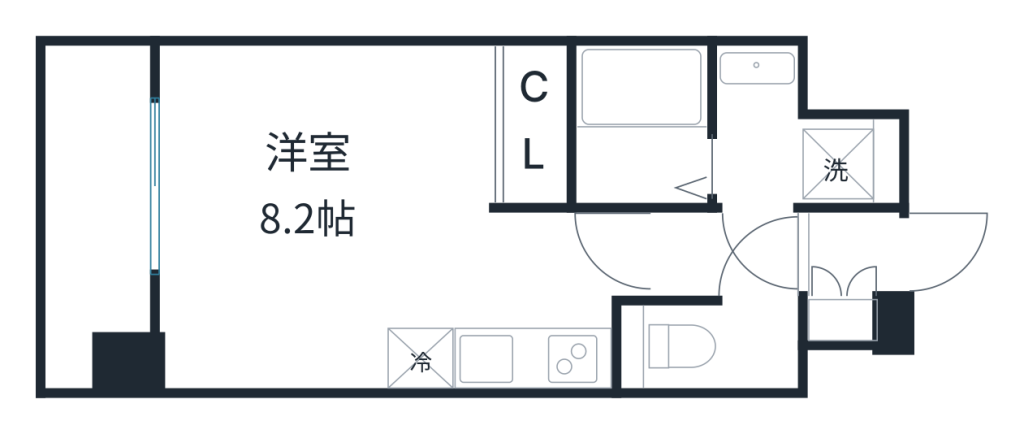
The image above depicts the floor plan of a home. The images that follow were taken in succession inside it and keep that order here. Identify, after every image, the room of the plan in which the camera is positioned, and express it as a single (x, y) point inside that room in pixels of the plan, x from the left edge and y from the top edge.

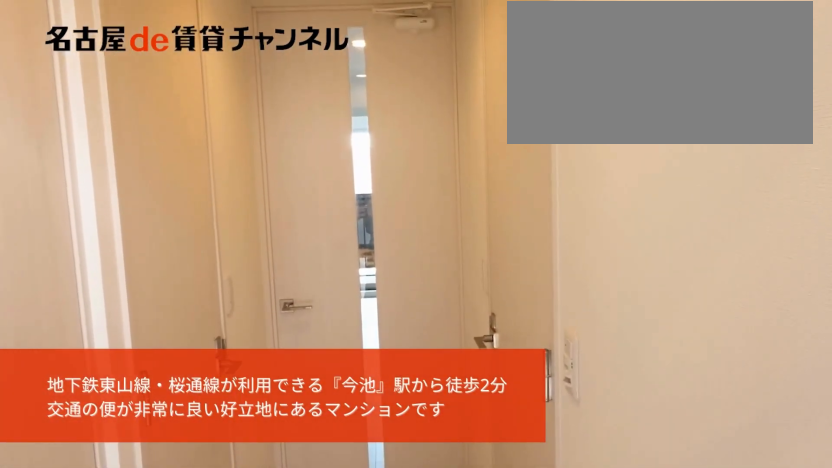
(780, 255)
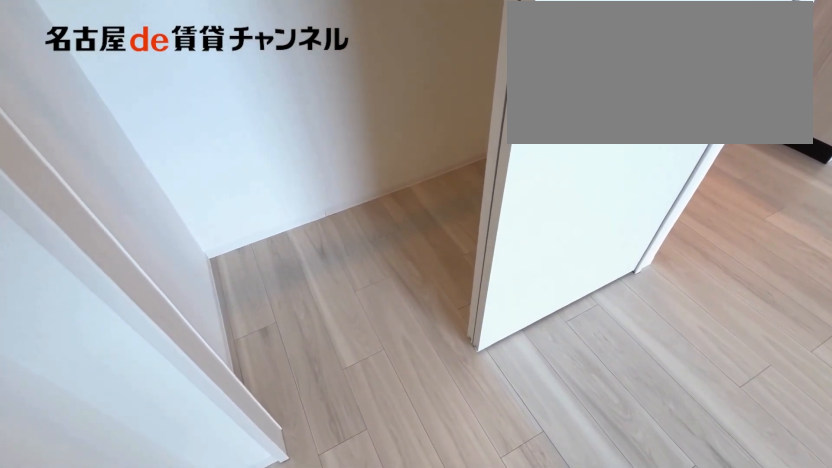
(536, 124)
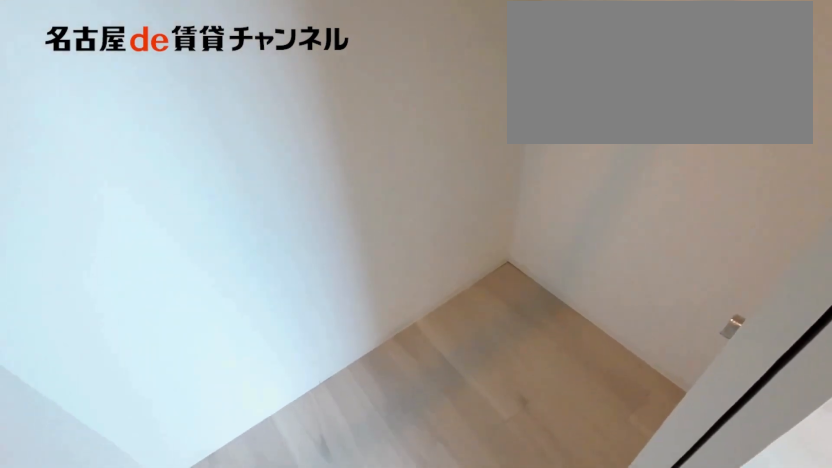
(536, 124)
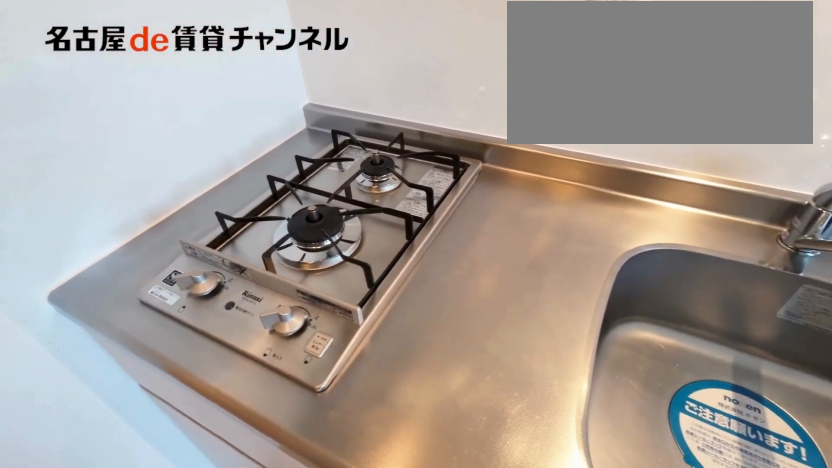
(533, 358)
